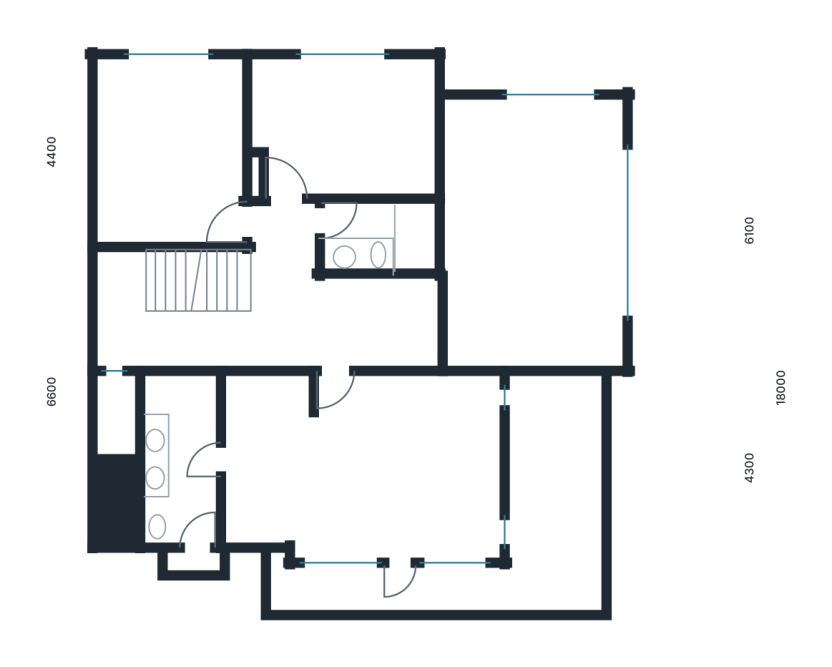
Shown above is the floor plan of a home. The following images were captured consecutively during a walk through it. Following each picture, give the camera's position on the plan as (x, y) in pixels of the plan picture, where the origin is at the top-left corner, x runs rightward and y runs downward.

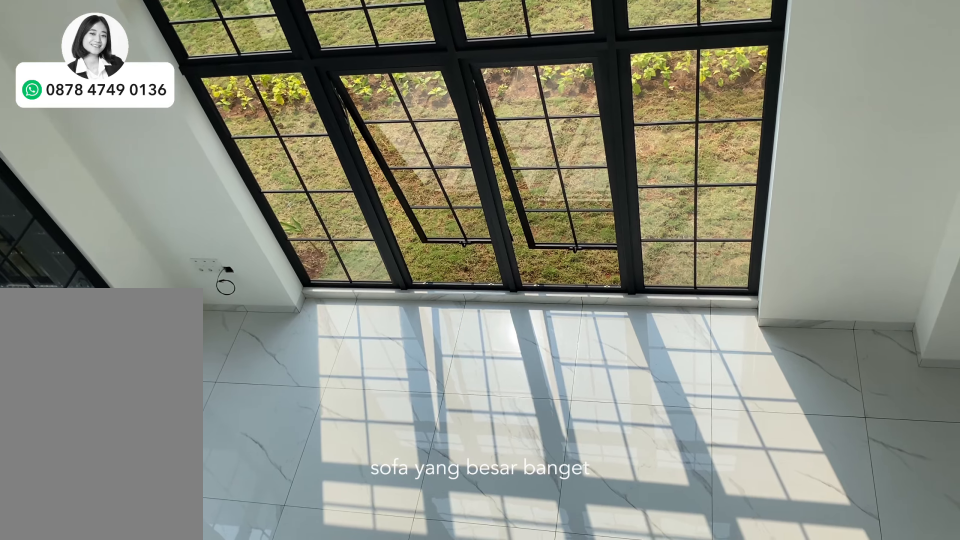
(399, 321)
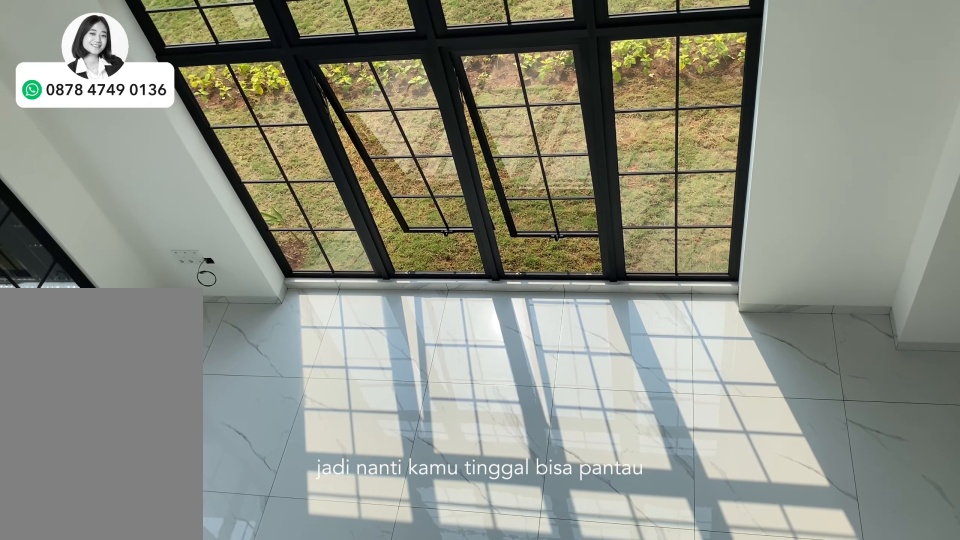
(399, 321)
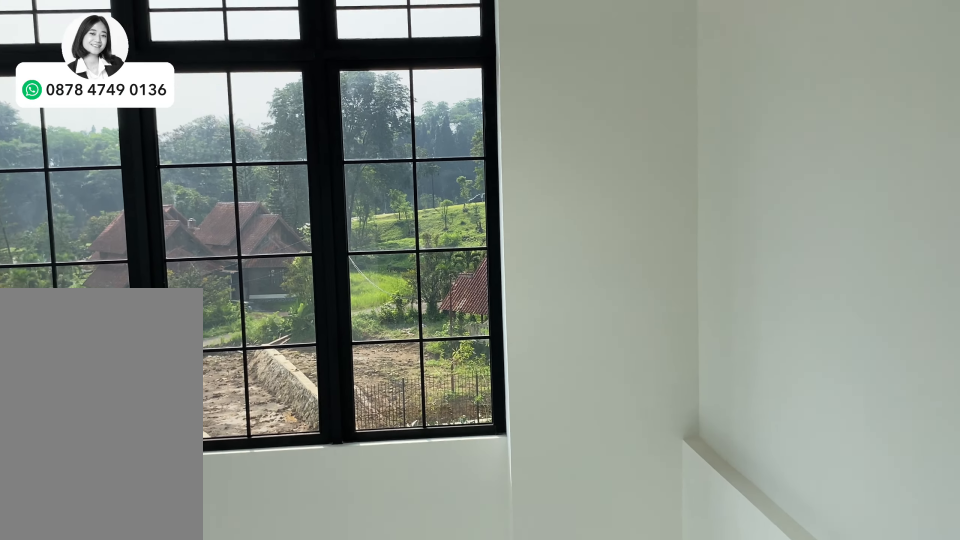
(399, 321)
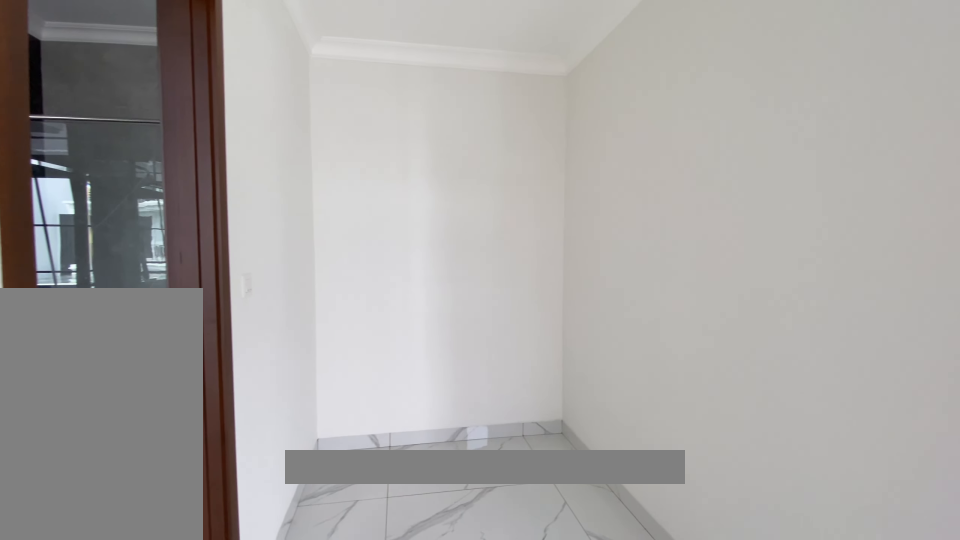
(263, 414)
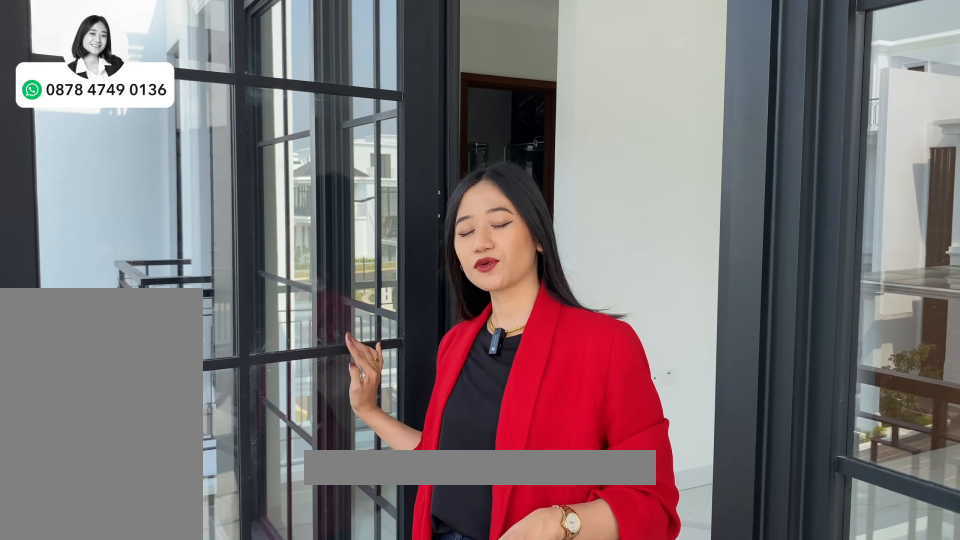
(436, 593)
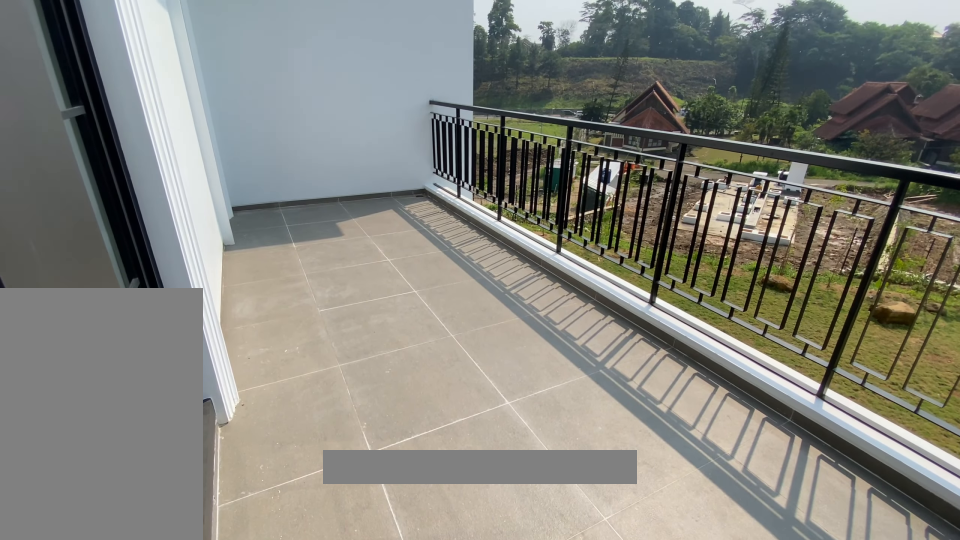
(566, 479)
